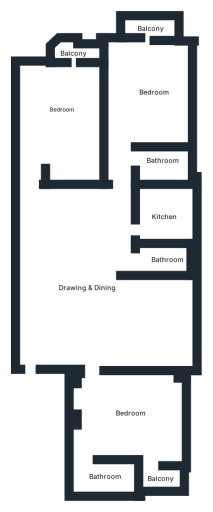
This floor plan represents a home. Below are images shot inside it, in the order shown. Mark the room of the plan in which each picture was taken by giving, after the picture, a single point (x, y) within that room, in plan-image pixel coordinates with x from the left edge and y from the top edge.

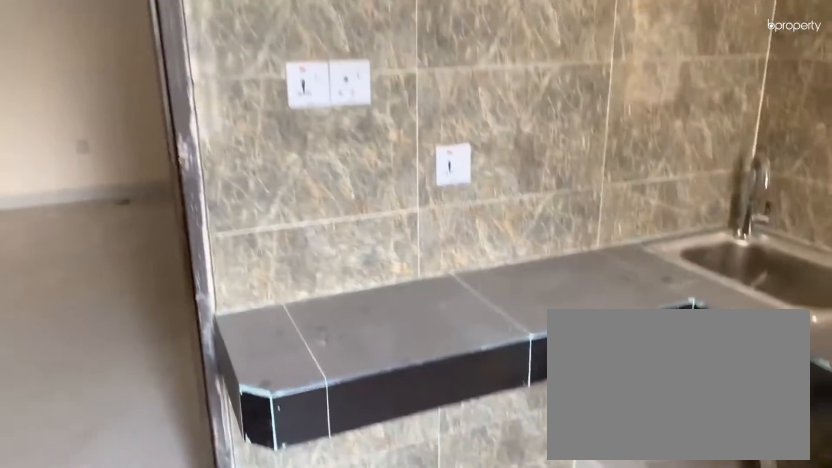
(166, 218)
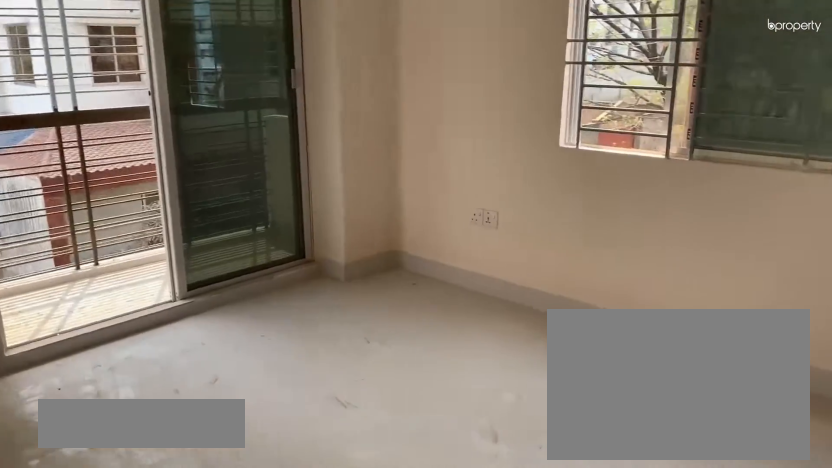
(148, 80)
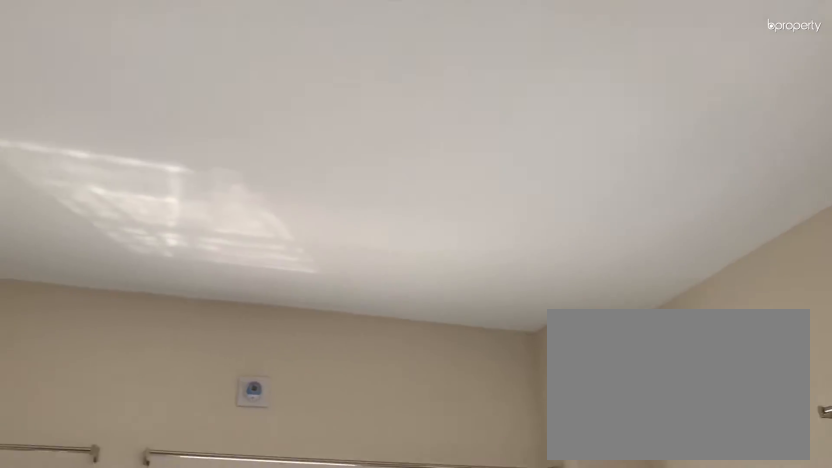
(148, 80)
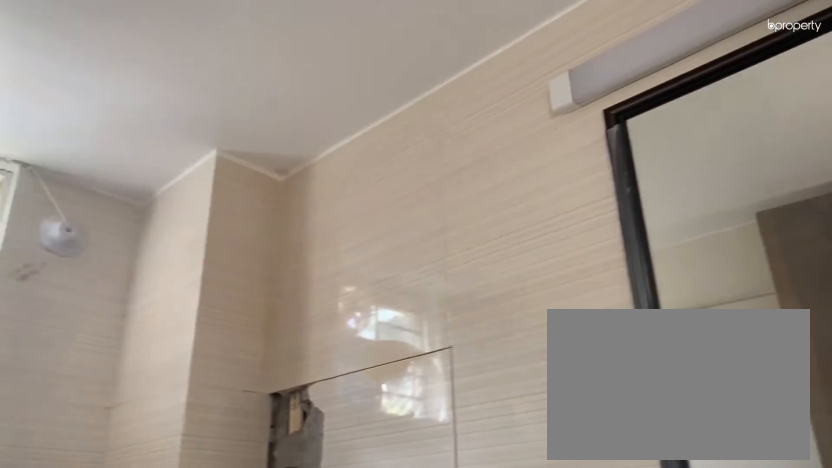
(160, 165)
